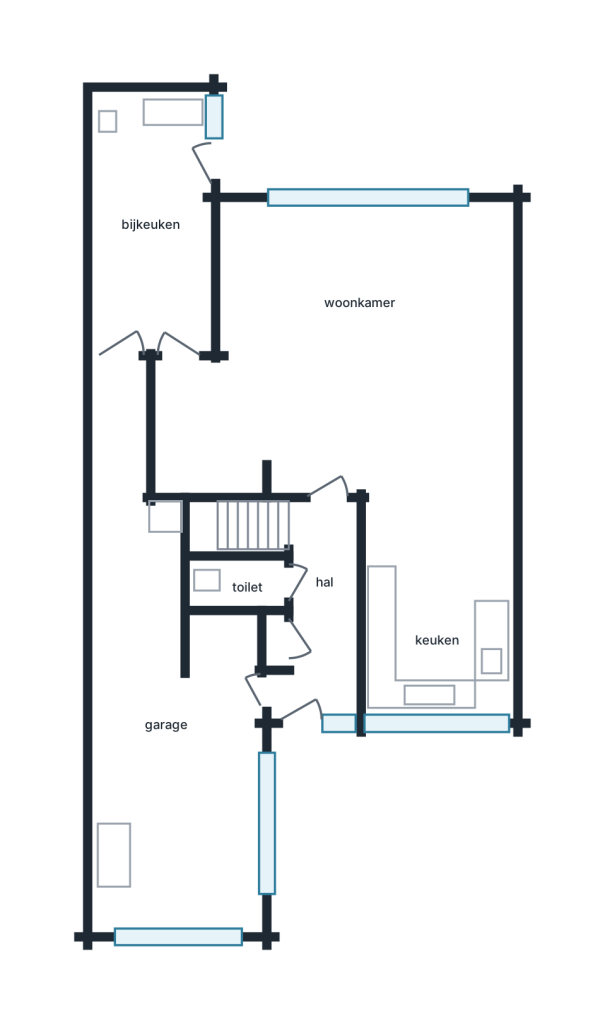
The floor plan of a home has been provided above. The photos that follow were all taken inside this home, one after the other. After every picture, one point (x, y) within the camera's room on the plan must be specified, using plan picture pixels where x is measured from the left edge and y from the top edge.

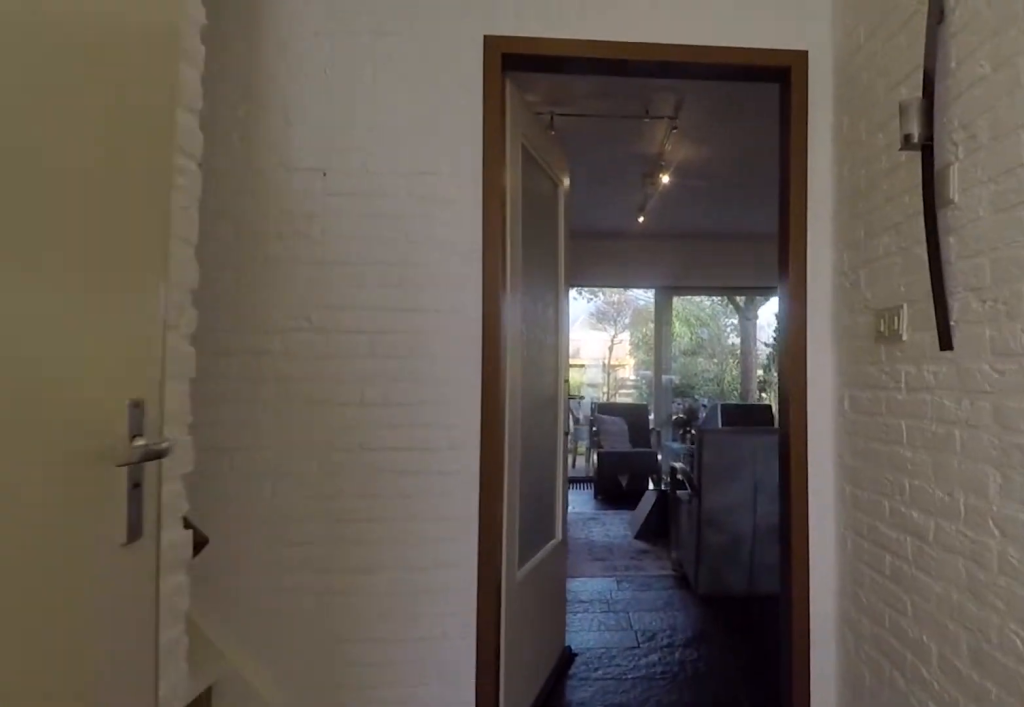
(319, 611)
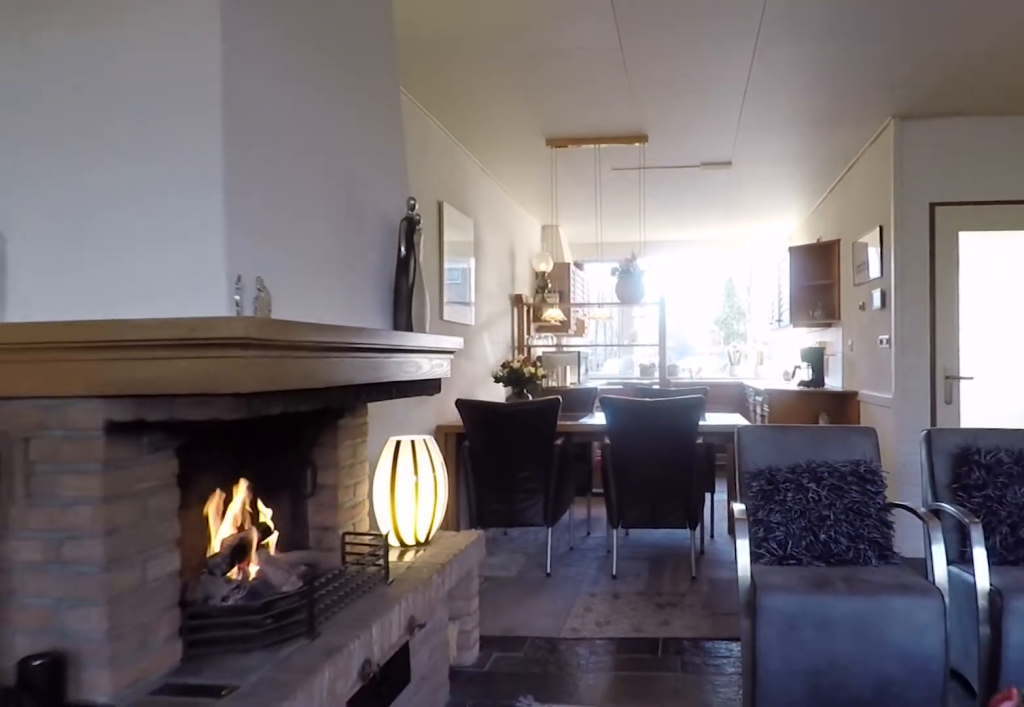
(255, 401)
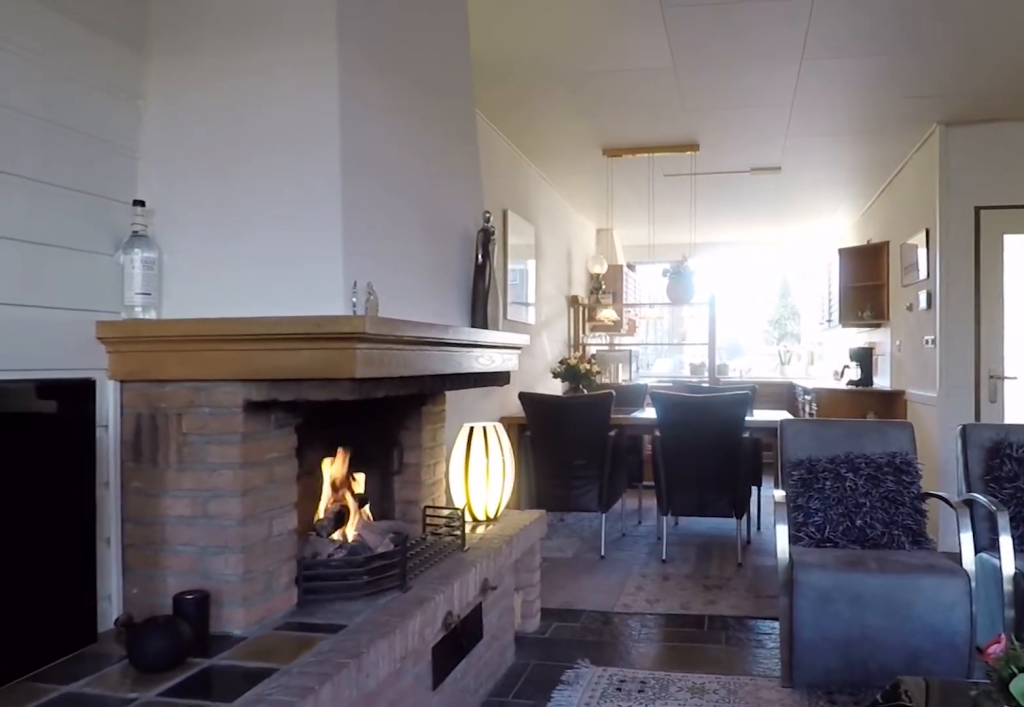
(255, 401)
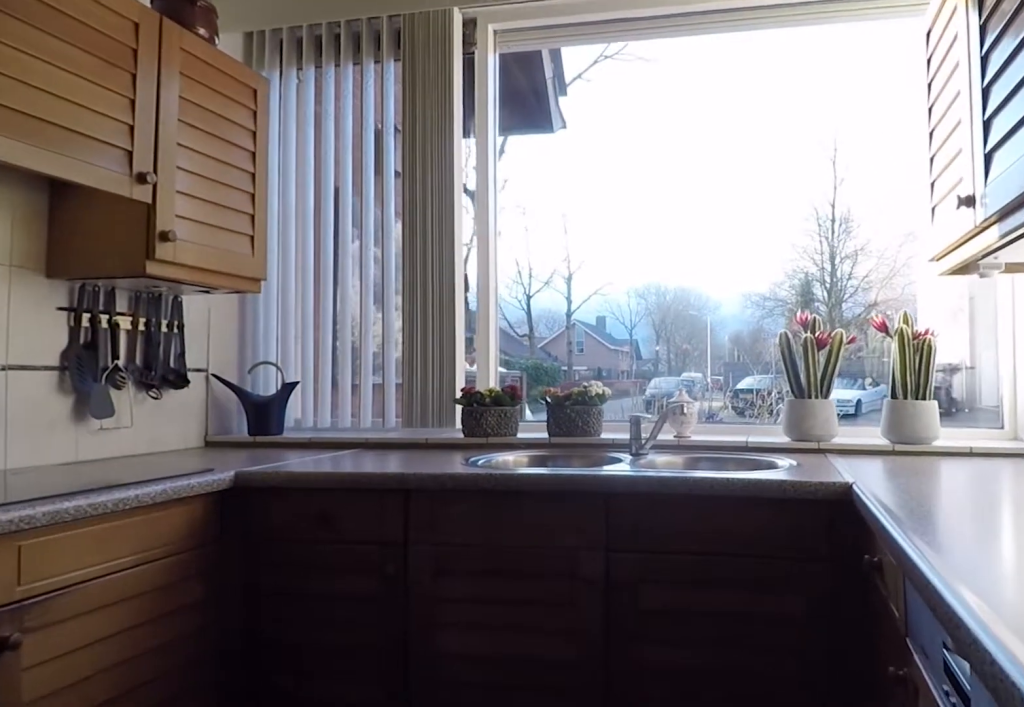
(436, 604)
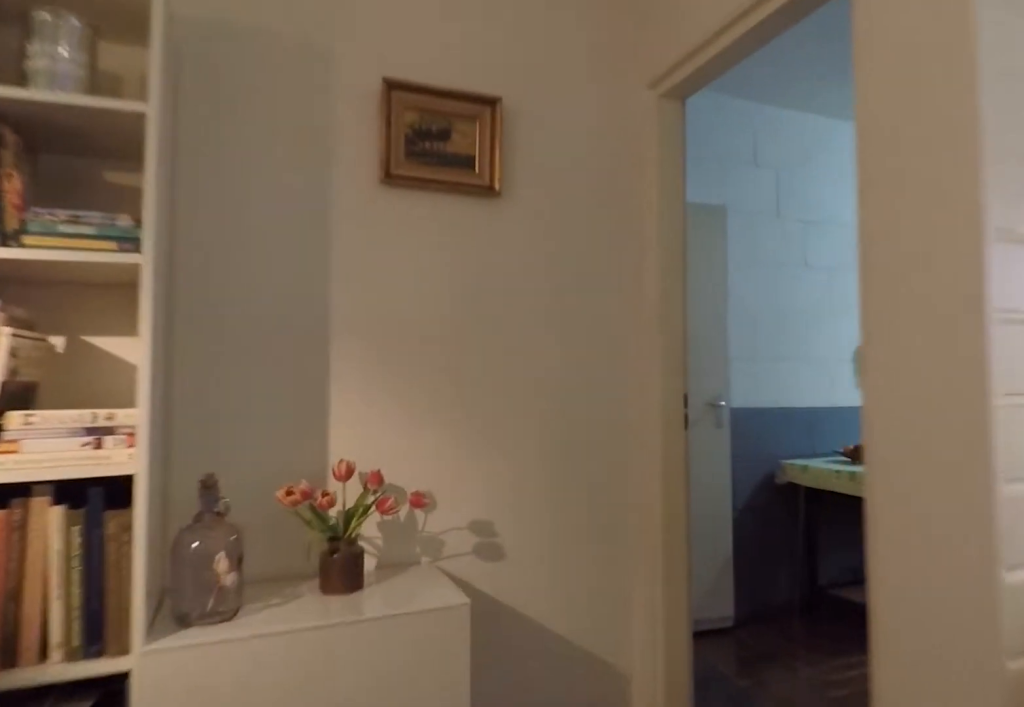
(250, 401)
